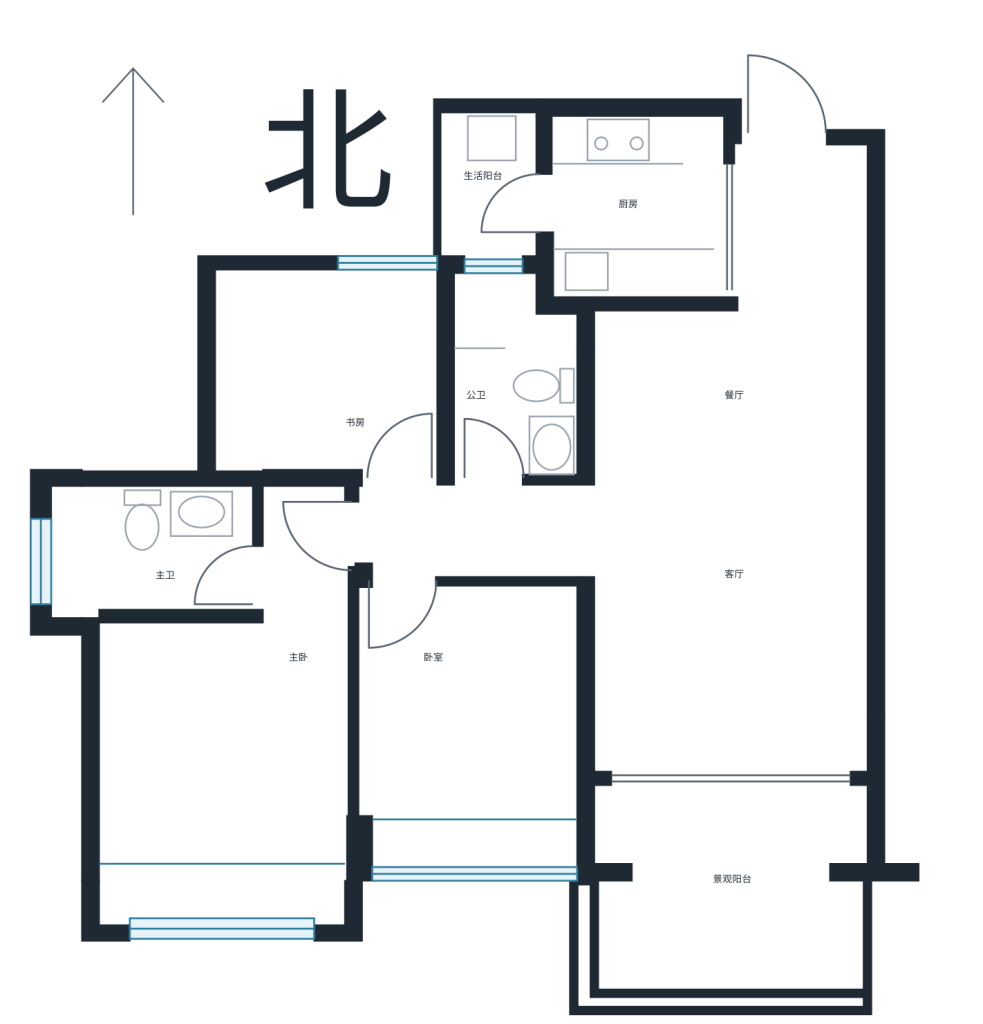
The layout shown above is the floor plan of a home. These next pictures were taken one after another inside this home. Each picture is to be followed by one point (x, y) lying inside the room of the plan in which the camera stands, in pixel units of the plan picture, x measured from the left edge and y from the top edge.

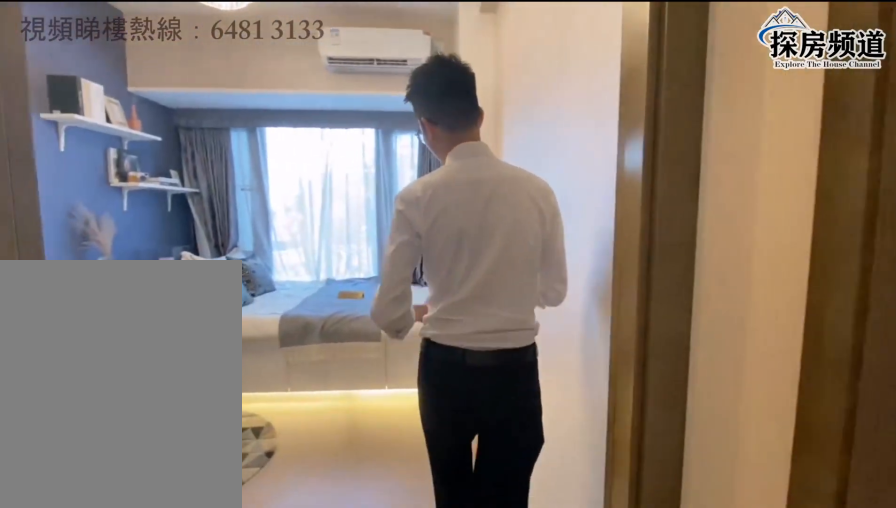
(479, 713)
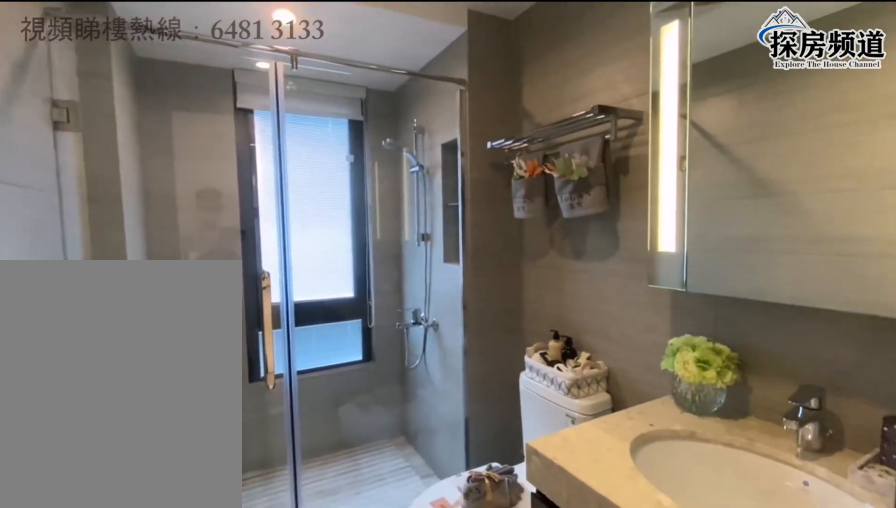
(156, 539)
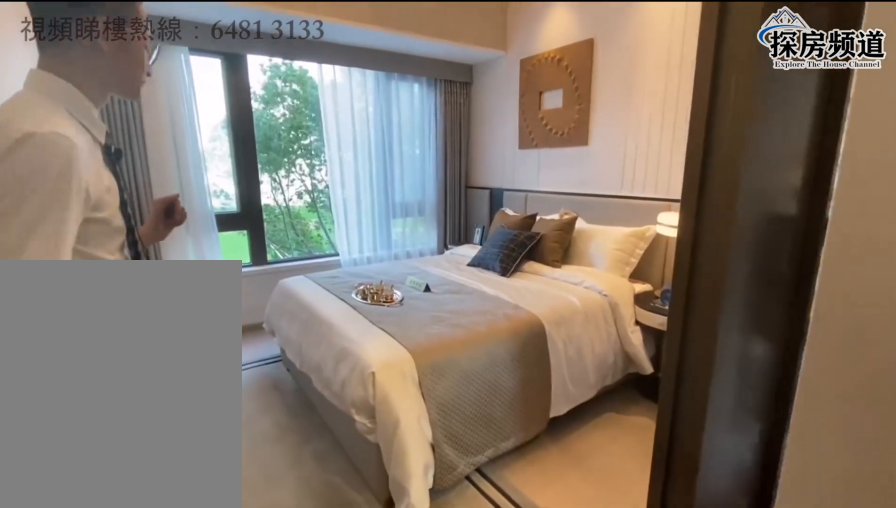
(202, 780)
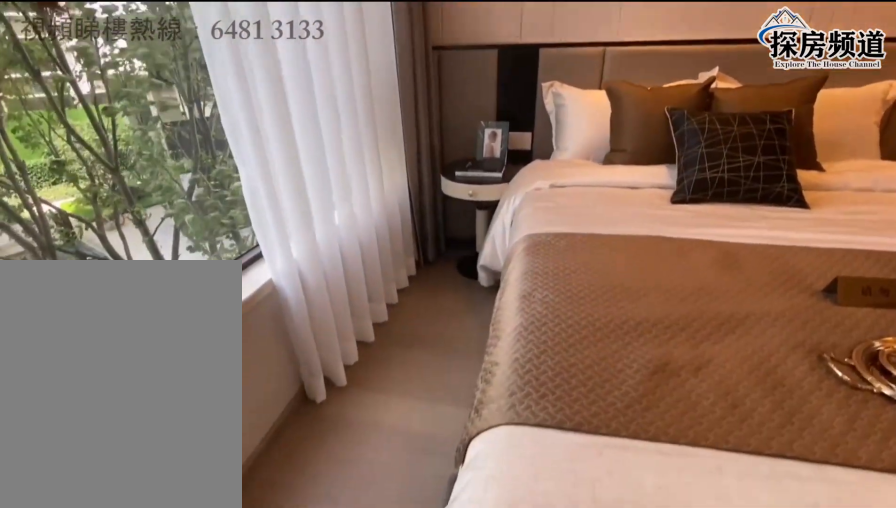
(202, 780)
